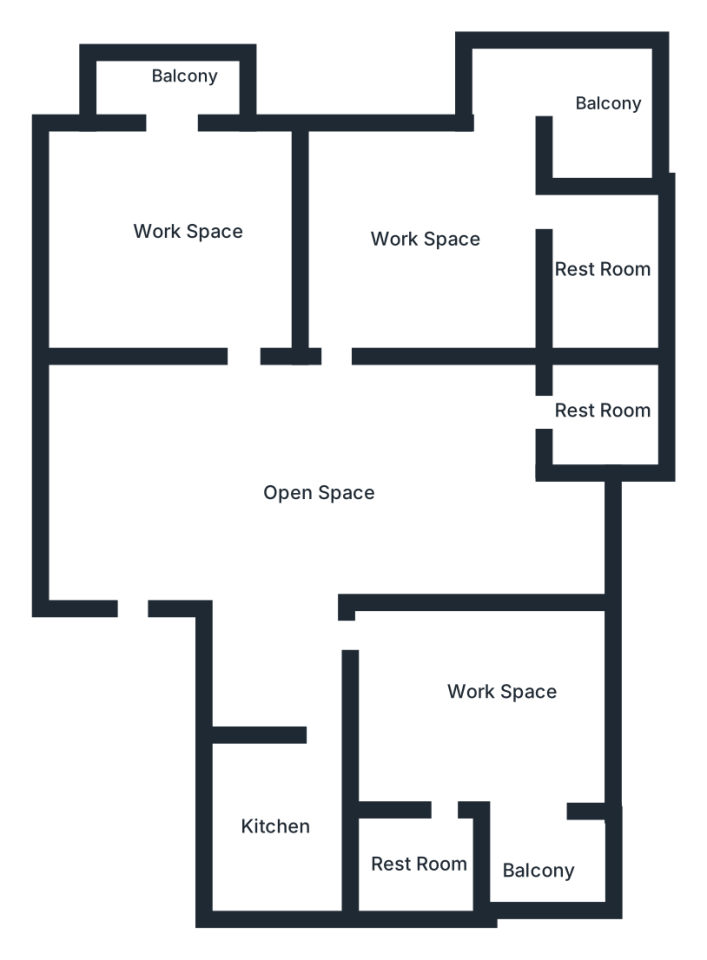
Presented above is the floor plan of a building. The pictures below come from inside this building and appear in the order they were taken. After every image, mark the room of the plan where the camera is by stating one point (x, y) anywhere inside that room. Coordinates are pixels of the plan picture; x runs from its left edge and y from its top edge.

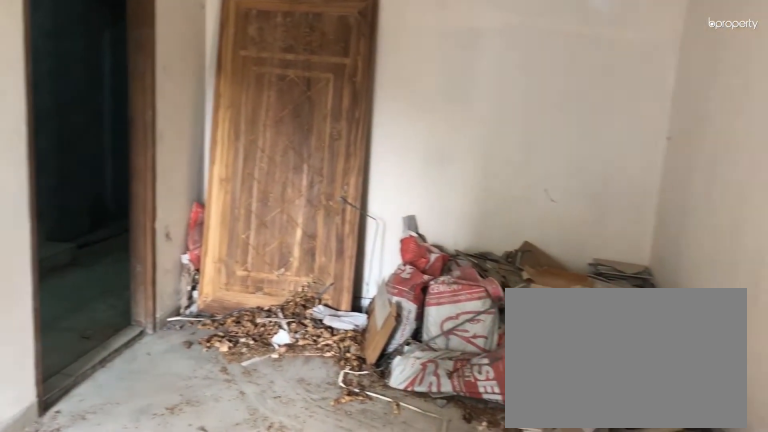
(311, 520)
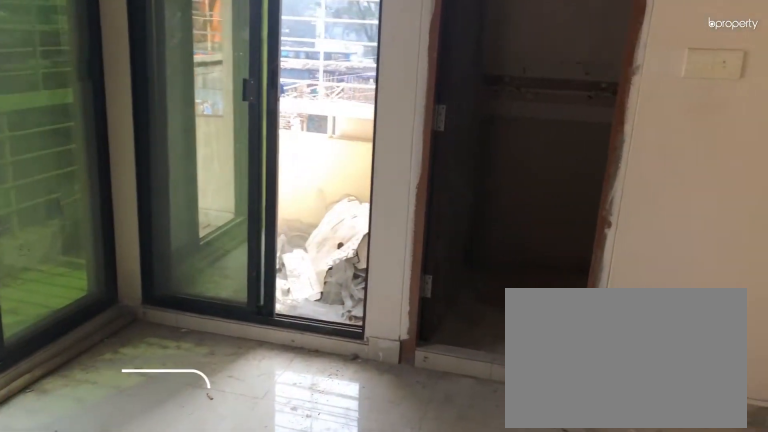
(414, 219)
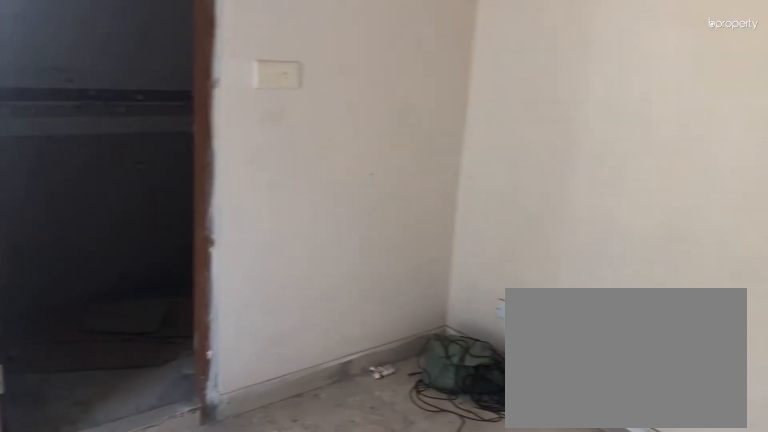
(414, 219)
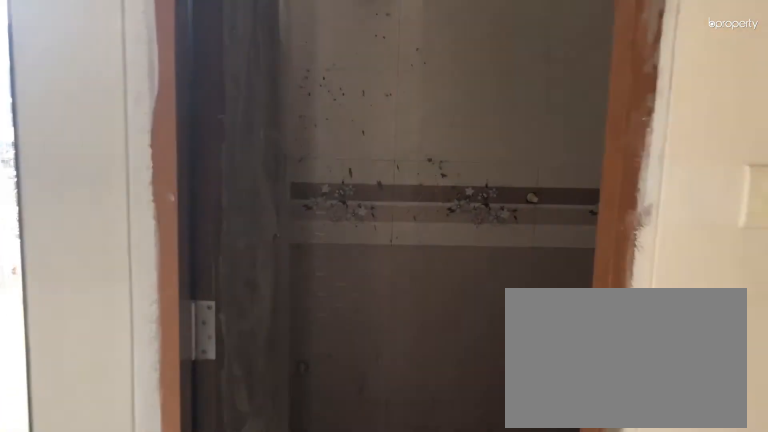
(553, 219)
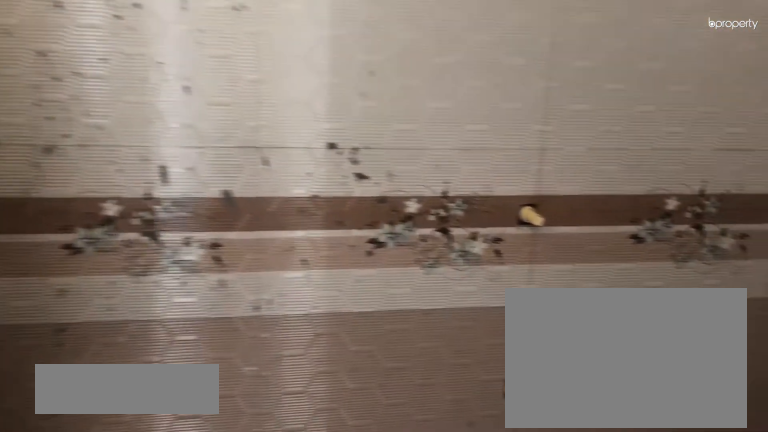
(608, 272)
